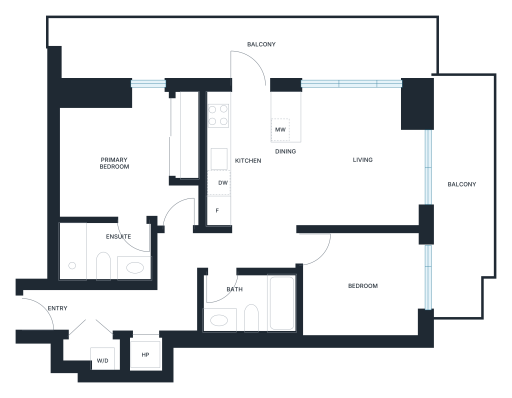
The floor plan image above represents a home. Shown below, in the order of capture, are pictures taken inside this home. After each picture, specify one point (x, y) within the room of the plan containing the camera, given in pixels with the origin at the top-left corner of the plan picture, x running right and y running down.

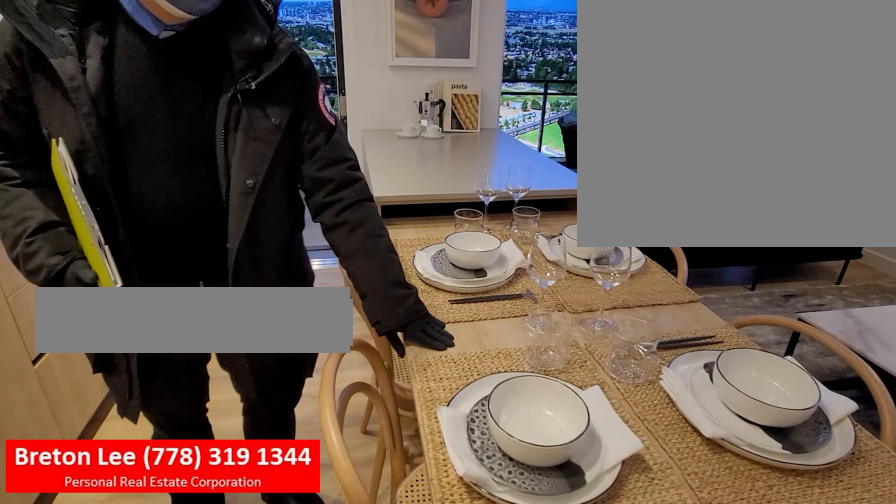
(286, 175)
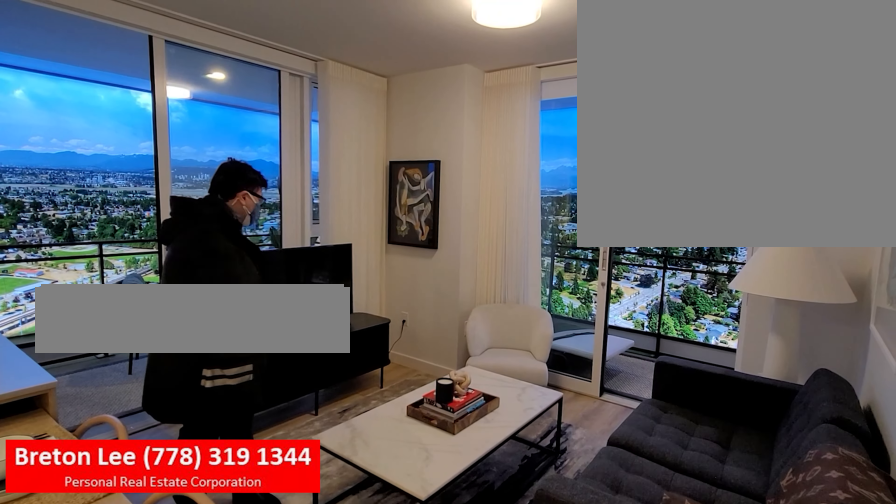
(367, 135)
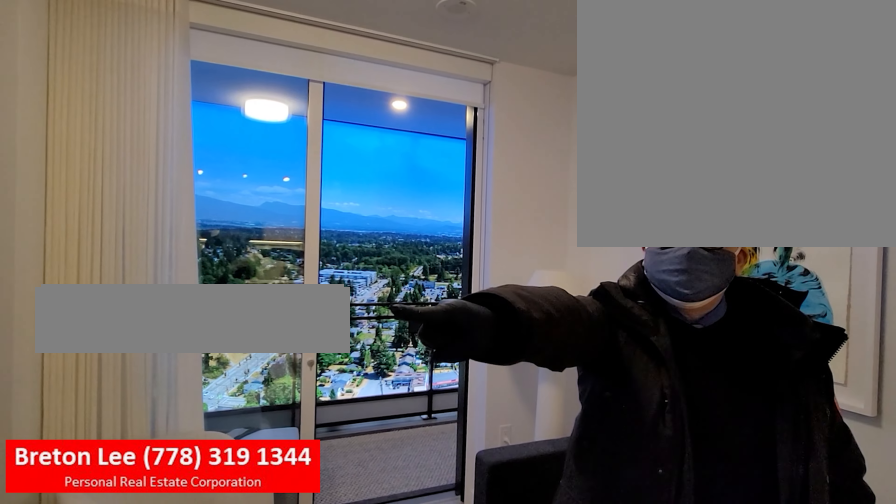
(367, 135)
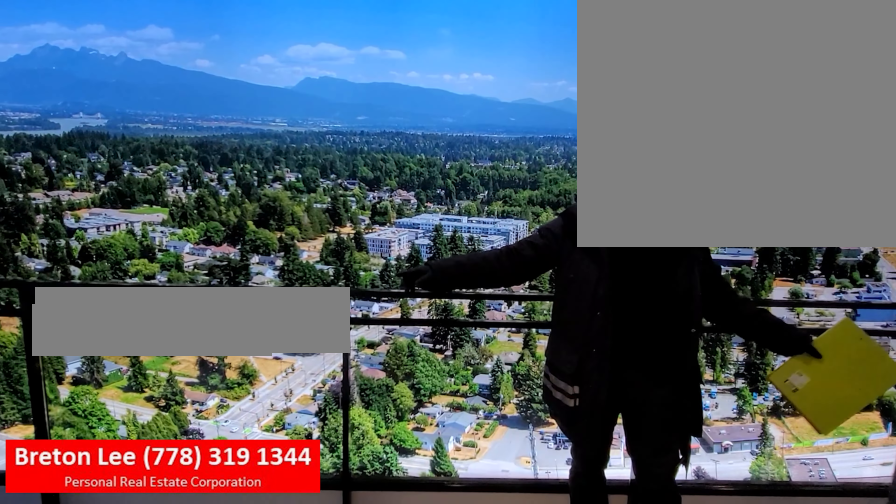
(464, 215)
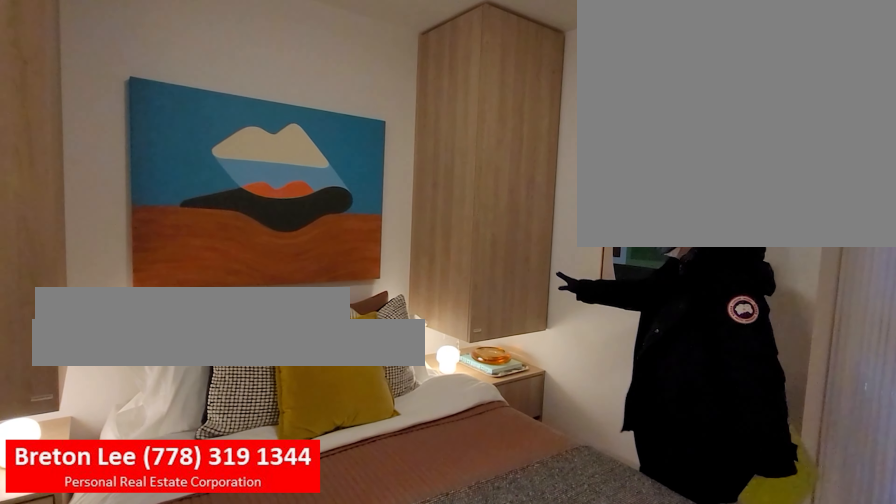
(110, 134)
